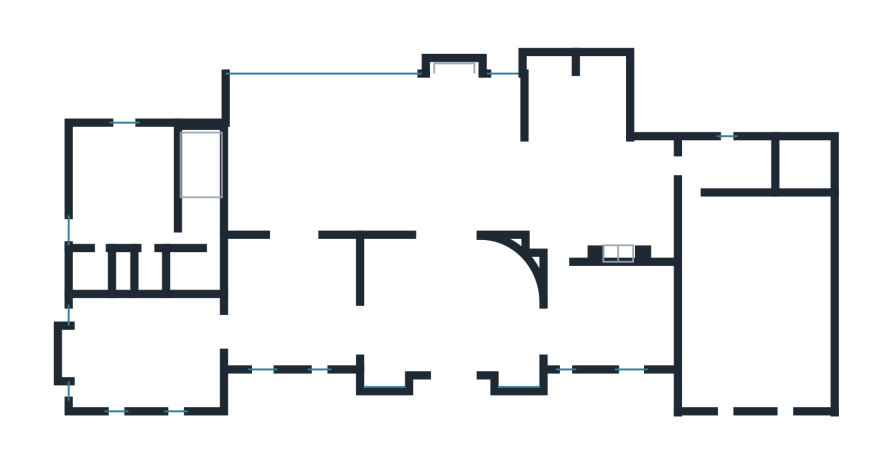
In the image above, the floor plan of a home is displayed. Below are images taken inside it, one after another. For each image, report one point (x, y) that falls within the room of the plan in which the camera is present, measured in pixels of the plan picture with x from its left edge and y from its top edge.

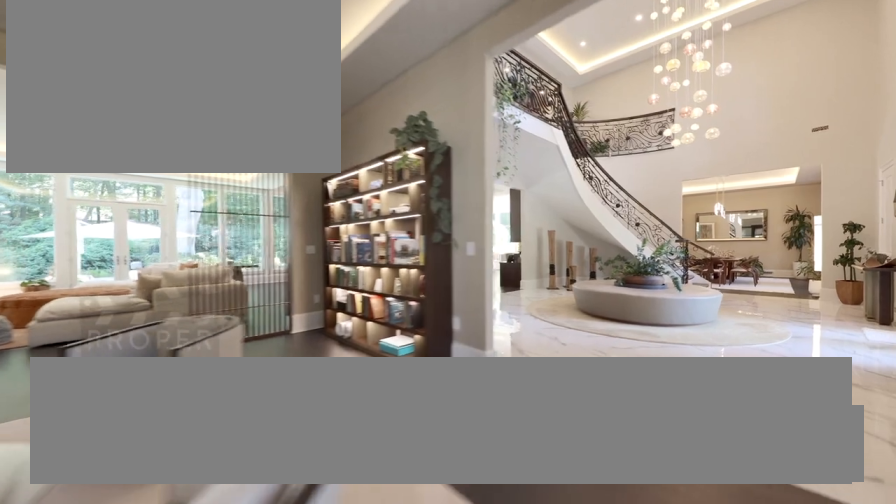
(295, 302)
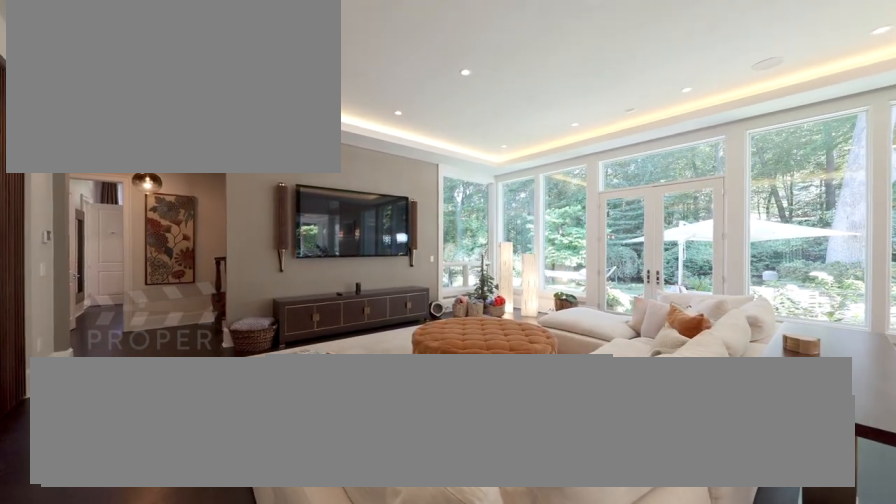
(374, 152)
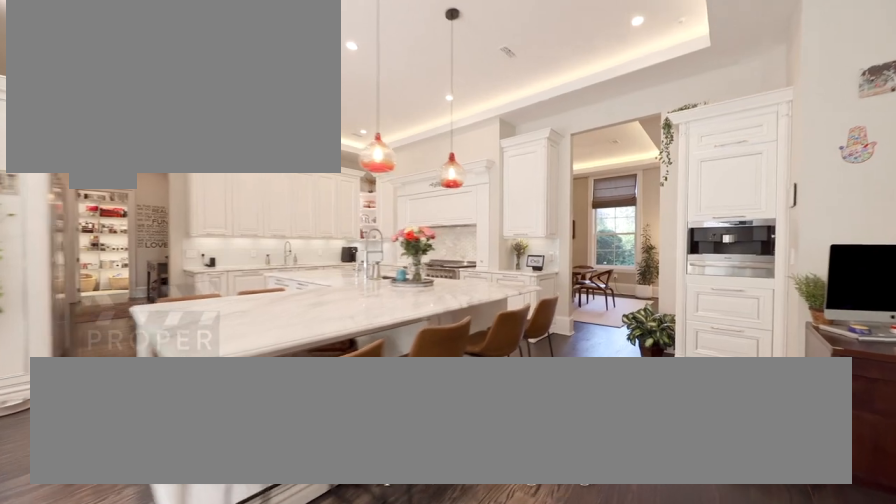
(601, 202)
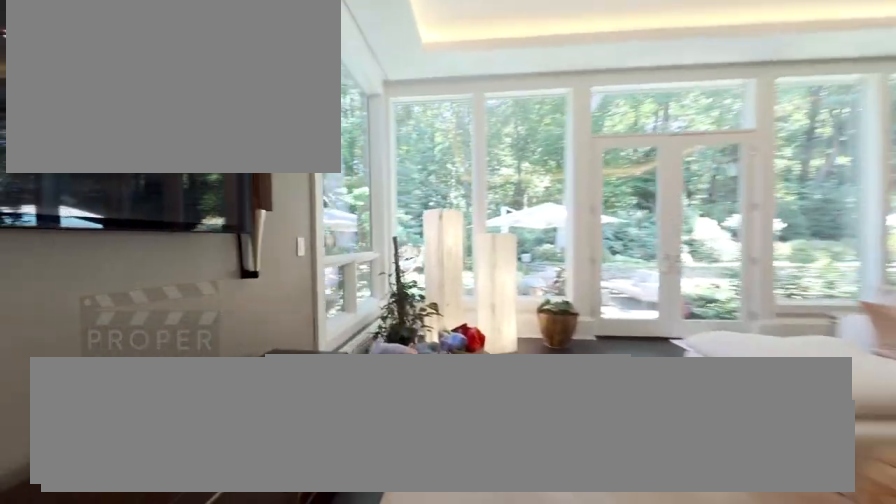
(376, 154)
